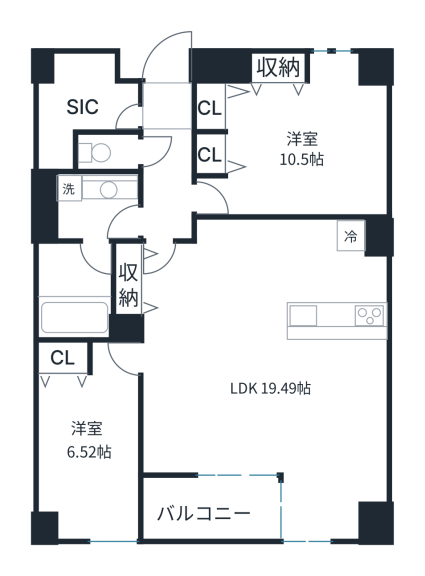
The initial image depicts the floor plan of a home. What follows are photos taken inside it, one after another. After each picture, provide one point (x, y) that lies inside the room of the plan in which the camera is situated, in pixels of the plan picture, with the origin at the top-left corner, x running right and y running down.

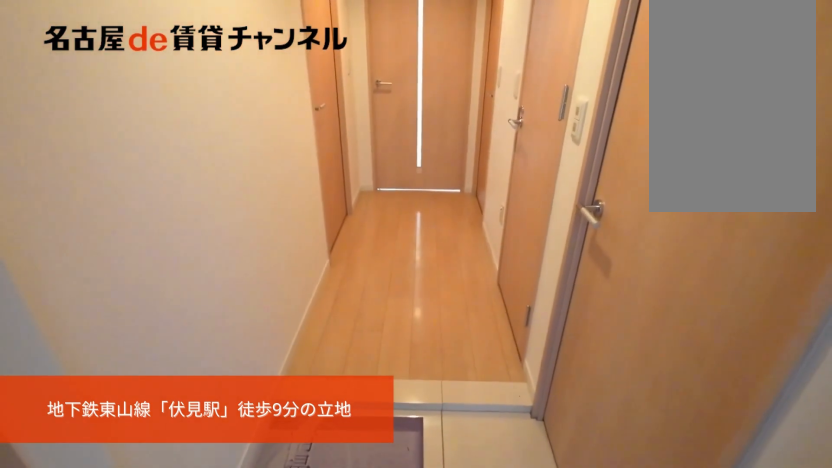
(165, 104)
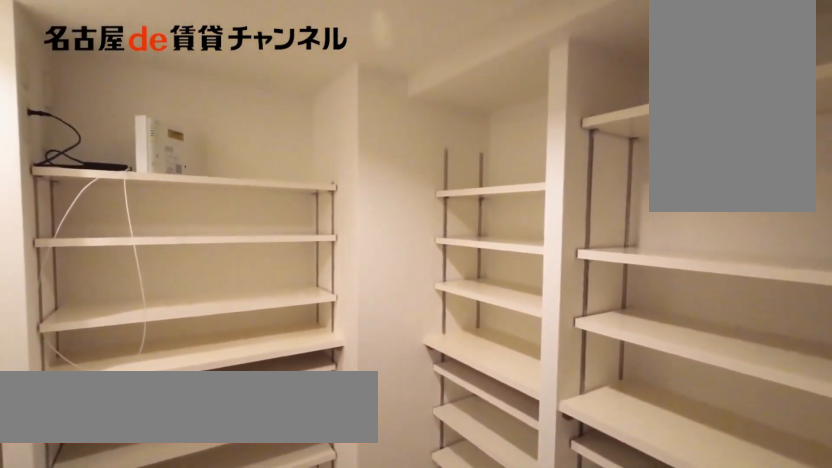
(85, 103)
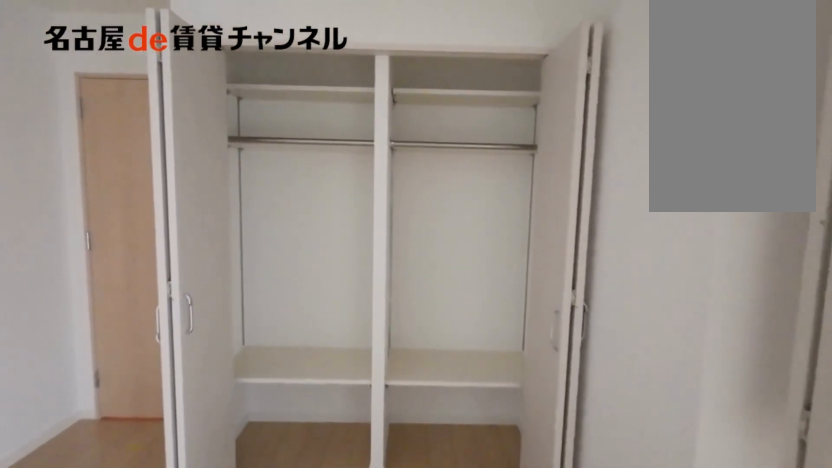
(288, 133)
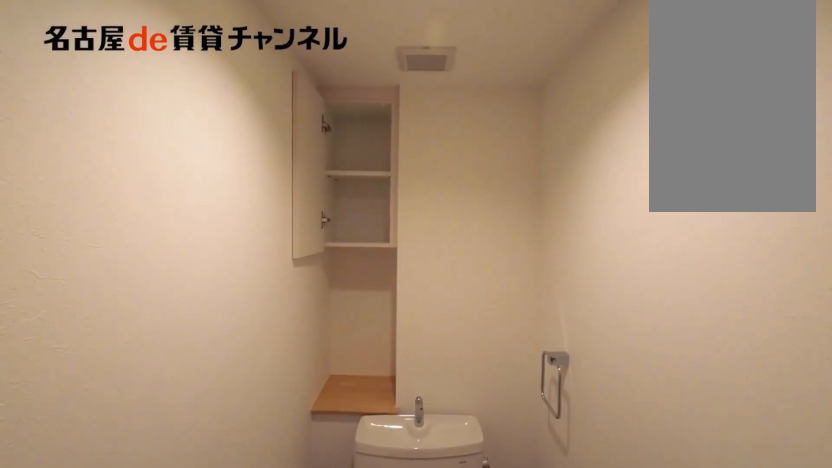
(106, 152)
